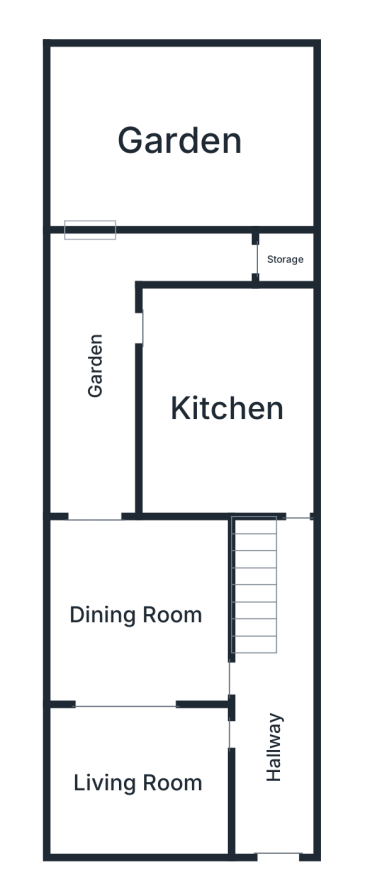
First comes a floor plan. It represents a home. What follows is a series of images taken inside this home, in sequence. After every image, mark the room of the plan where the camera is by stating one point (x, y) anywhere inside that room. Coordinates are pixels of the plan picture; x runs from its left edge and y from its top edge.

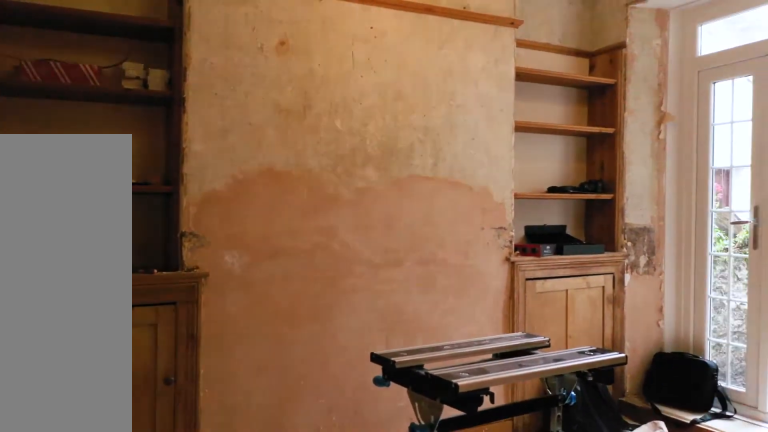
(147, 605)
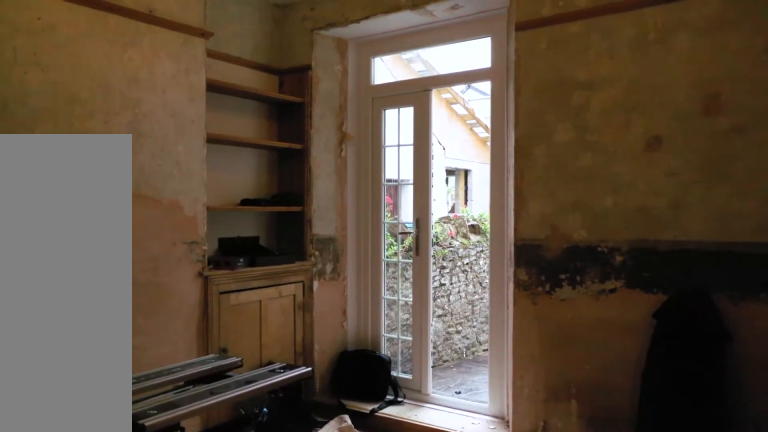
(147, 605)
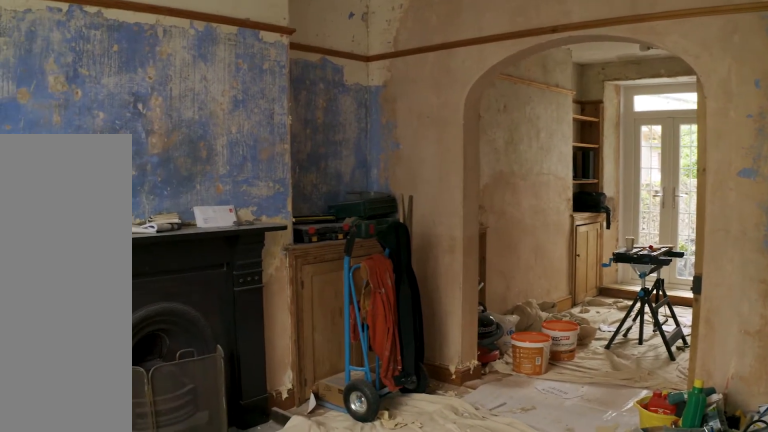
(142, 779)
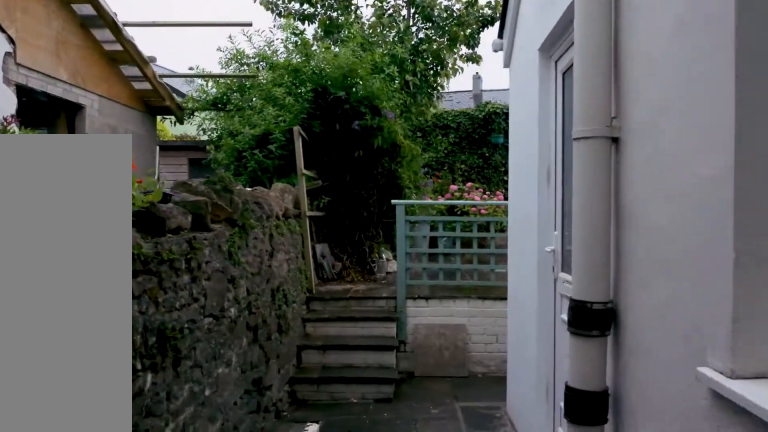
(118, 349)
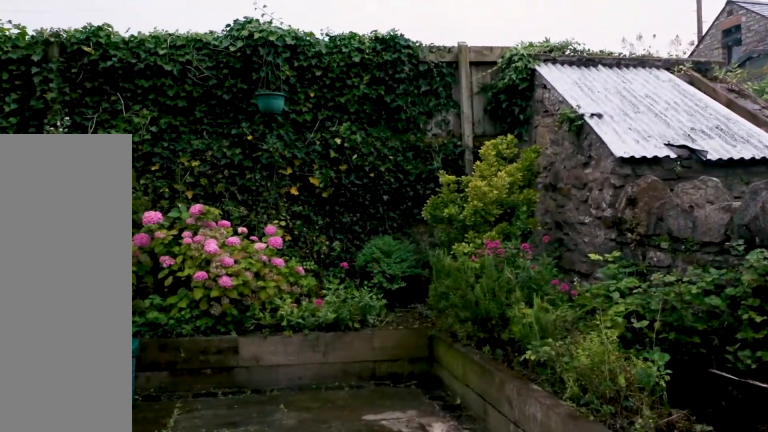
(182, 136)
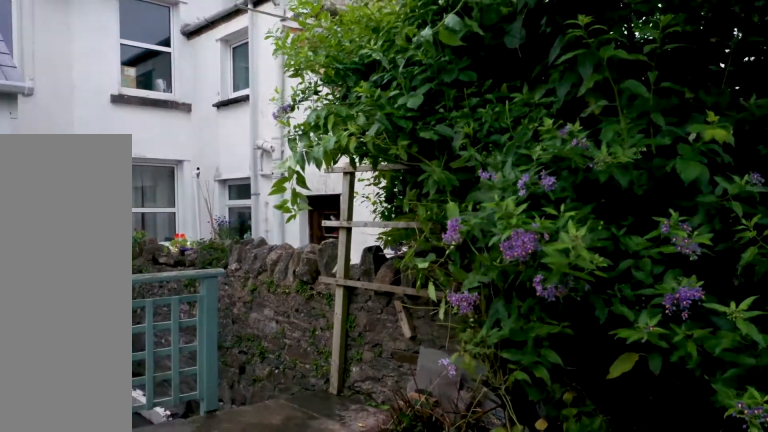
(182, 136)
